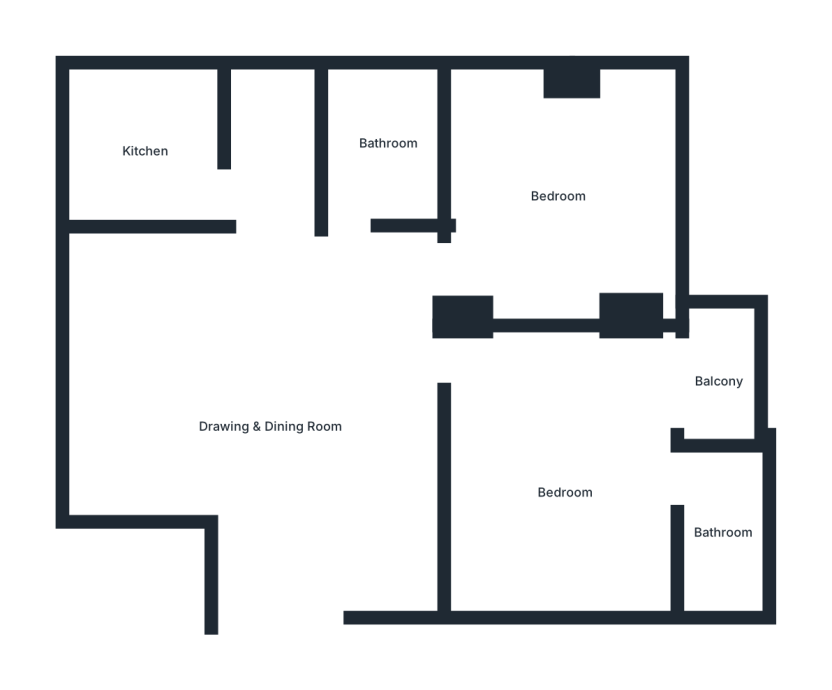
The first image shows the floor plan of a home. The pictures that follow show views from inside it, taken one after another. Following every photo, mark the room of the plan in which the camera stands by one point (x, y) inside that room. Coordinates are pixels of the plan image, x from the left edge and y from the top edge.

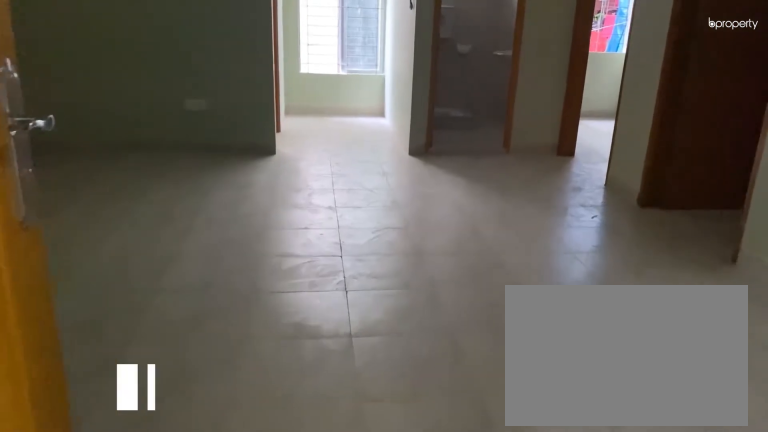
(281, 602)
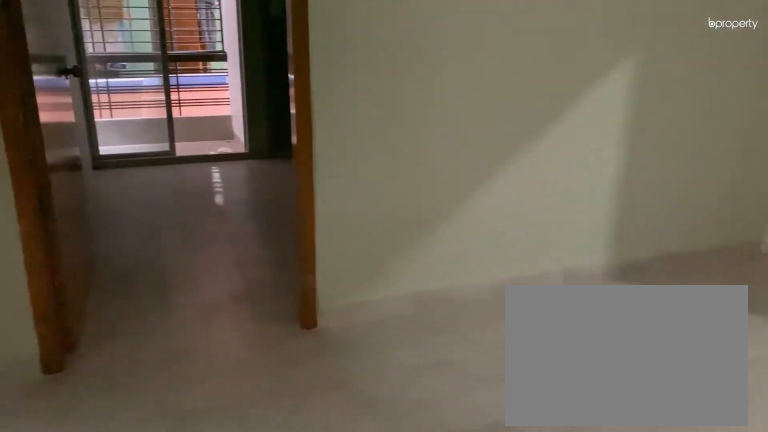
(278, 434)
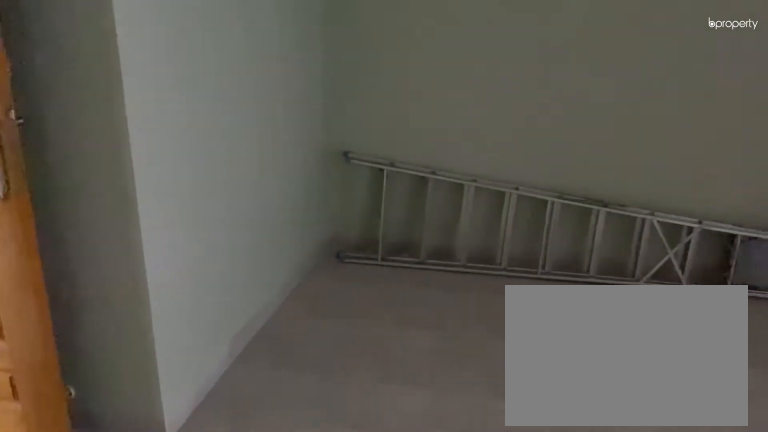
(278, 434)
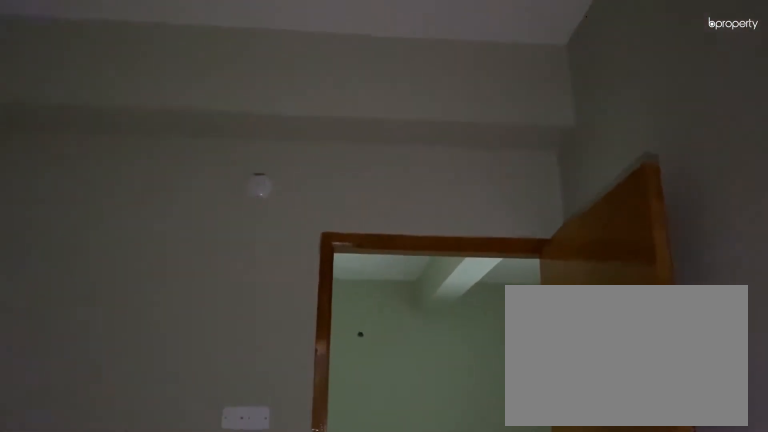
(567, 496)
